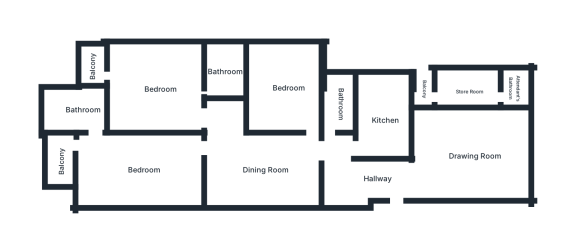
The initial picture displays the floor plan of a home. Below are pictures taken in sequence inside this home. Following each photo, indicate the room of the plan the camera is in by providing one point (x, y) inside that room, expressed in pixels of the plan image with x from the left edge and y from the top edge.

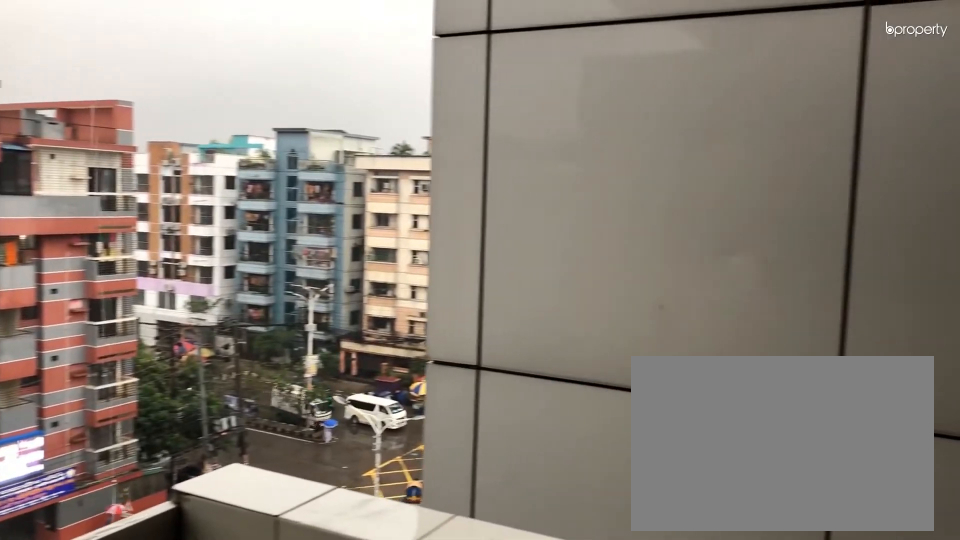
(90, 61)
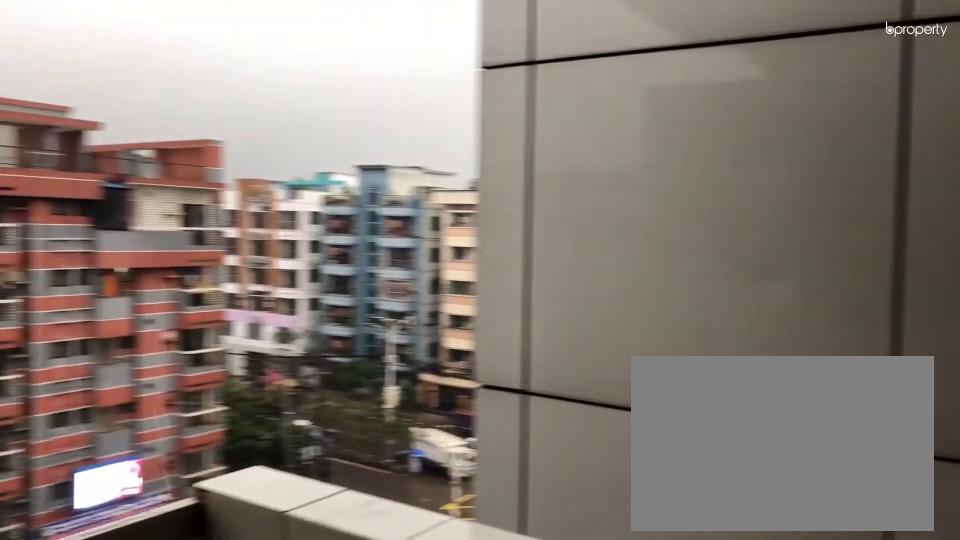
(90, 61)
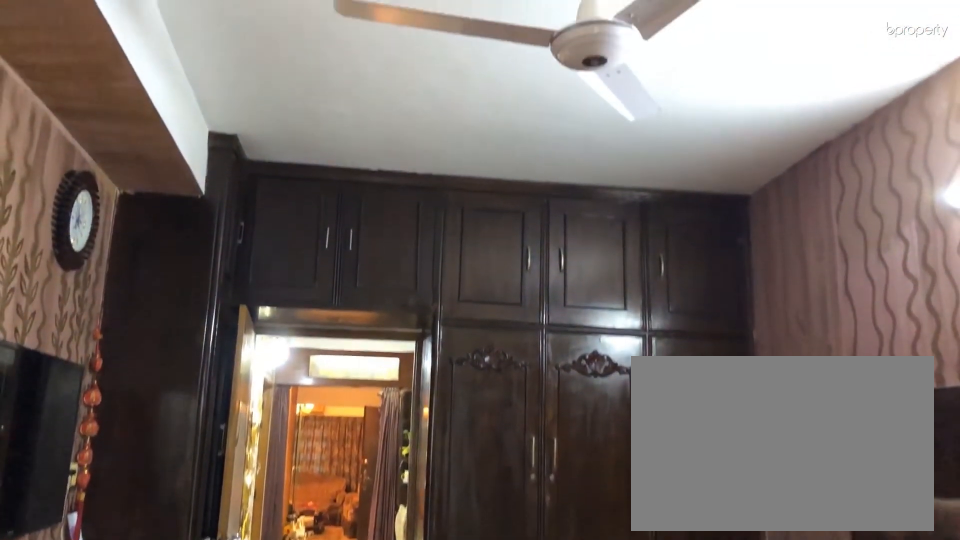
(144, 172)
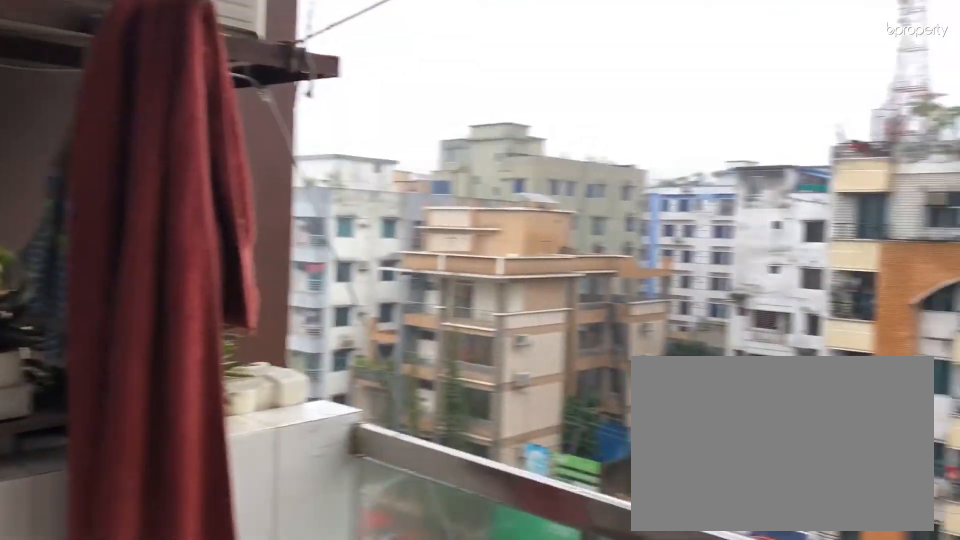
(62, 164)
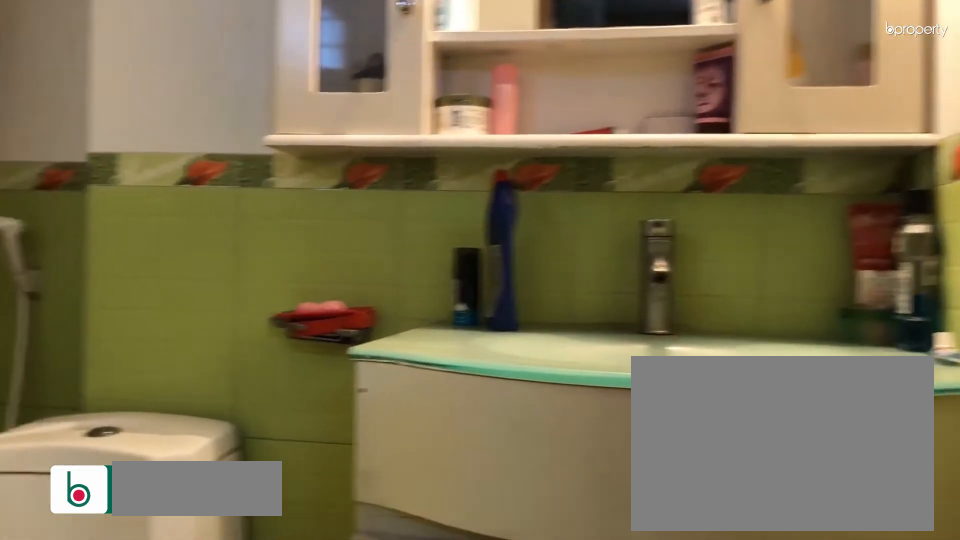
(82, 107)
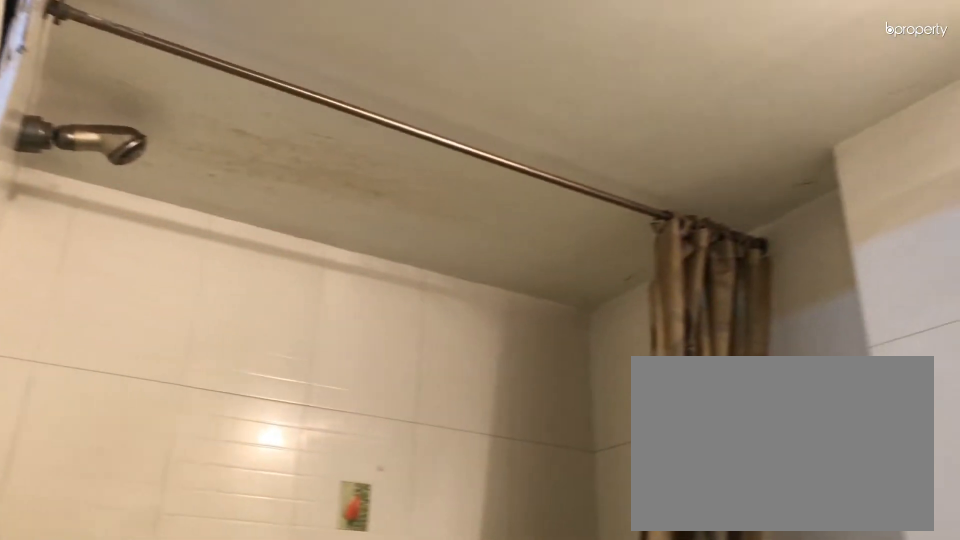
(82, 107)
